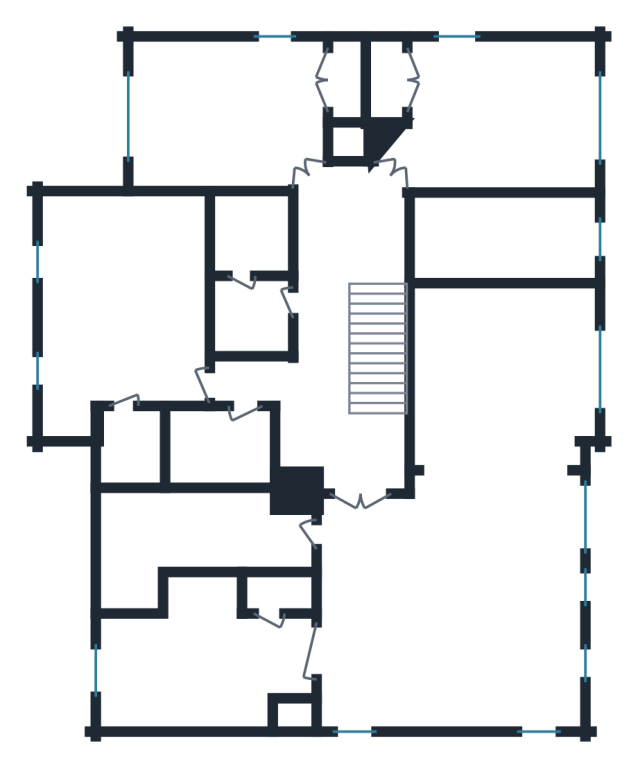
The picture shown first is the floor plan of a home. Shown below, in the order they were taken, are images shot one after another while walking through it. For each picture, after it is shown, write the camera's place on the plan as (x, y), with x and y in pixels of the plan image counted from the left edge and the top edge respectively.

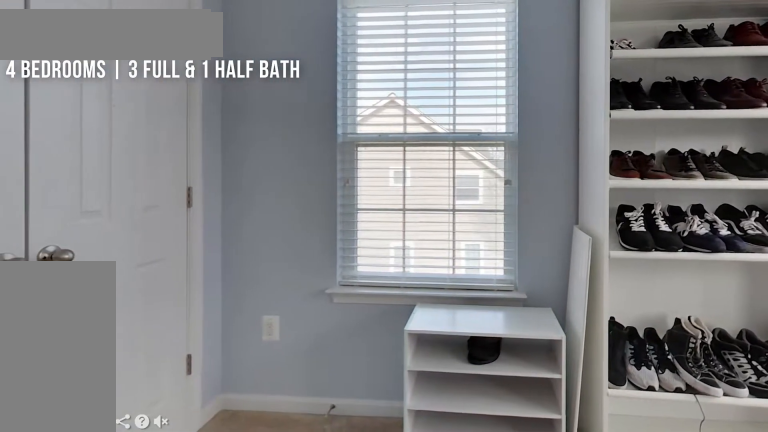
(470, 80)
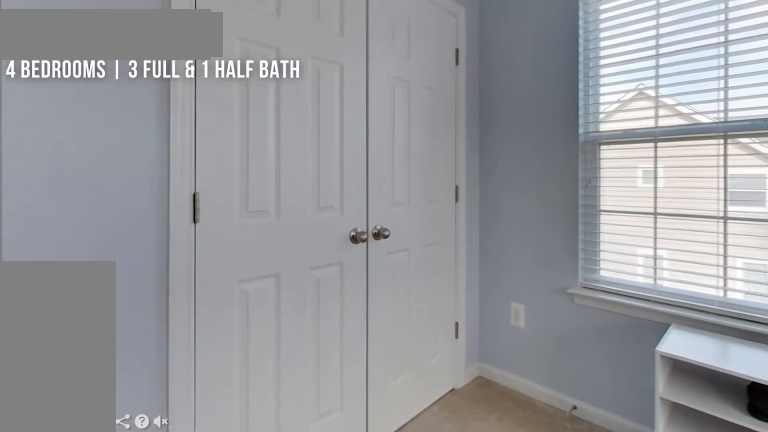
(446, 91)
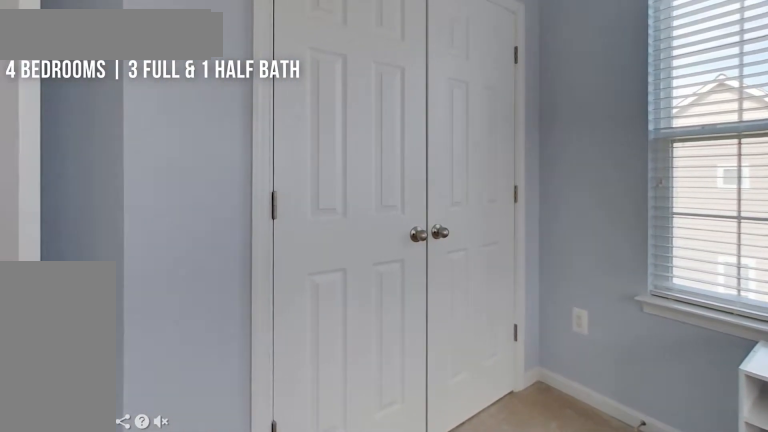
(437, 101)
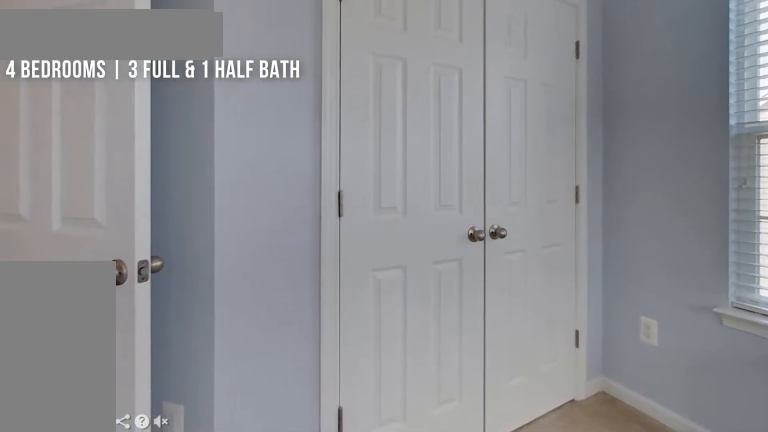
(429, 108)
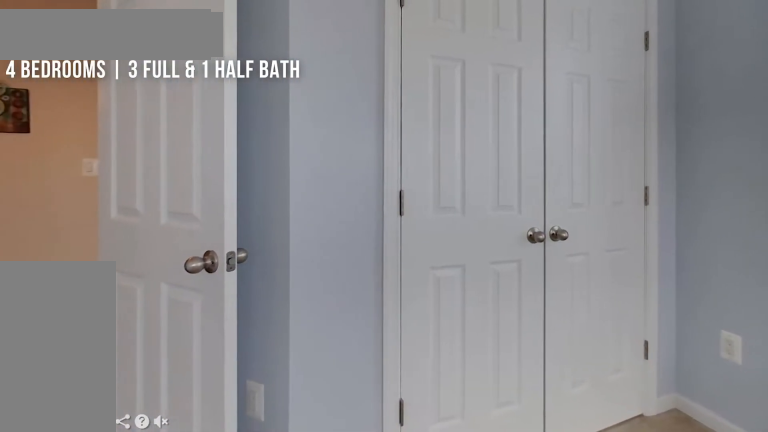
(426, 120)
